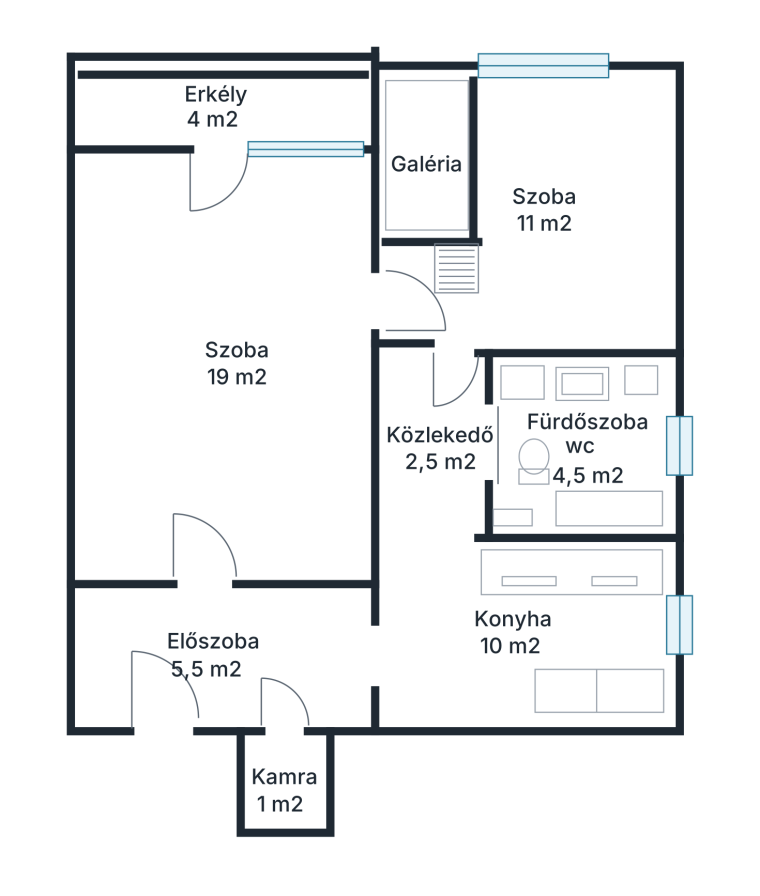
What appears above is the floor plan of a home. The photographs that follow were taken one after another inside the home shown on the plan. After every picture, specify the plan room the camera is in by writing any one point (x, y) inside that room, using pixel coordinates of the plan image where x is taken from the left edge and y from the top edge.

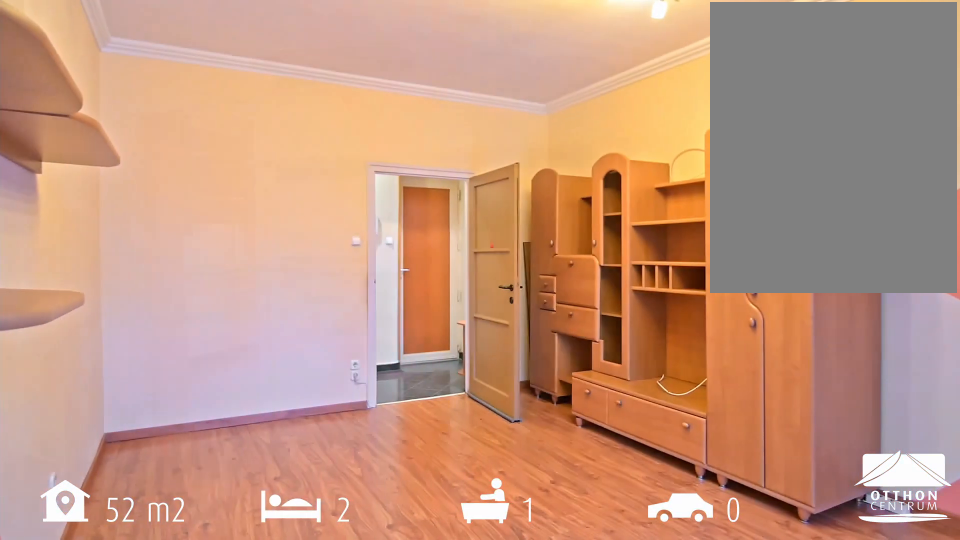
(237, 358)
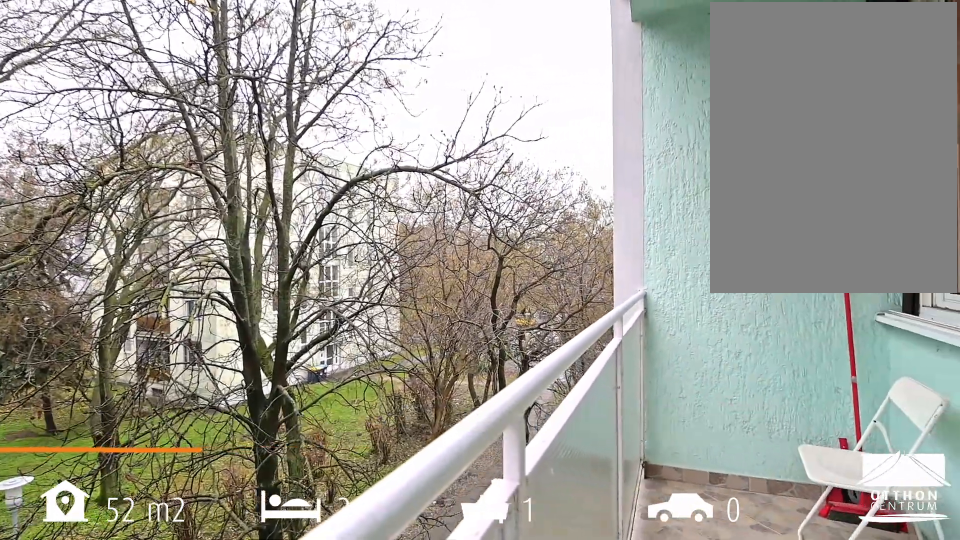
(220, 102)
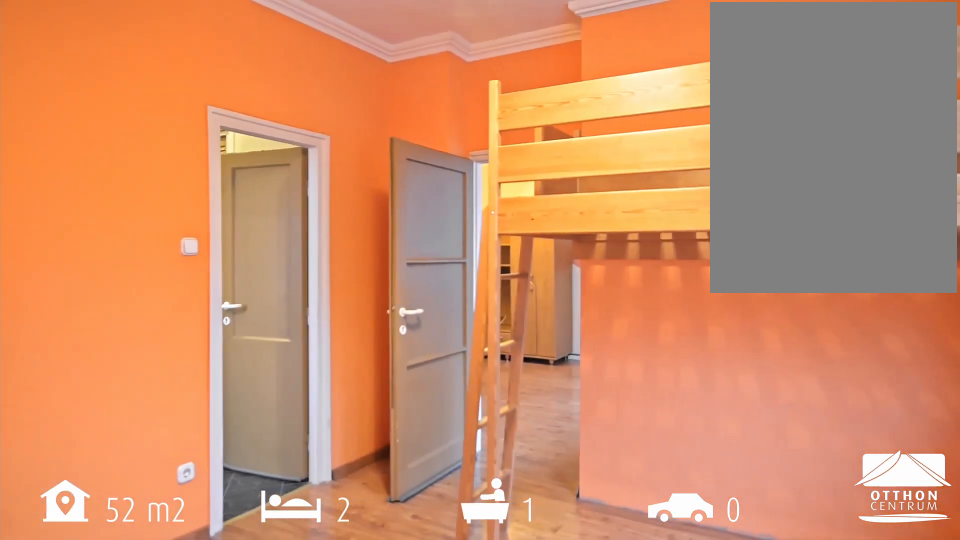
(545, 206)
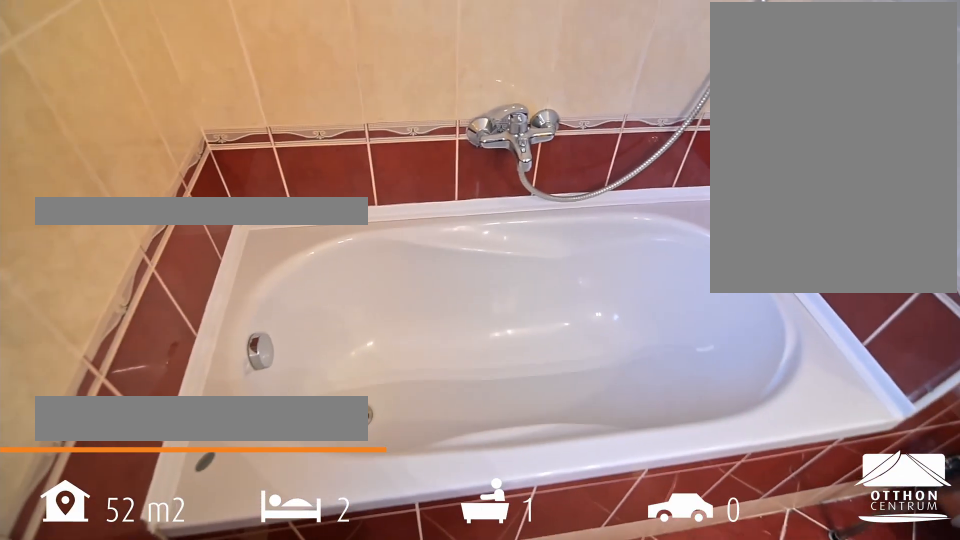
(589, 442)
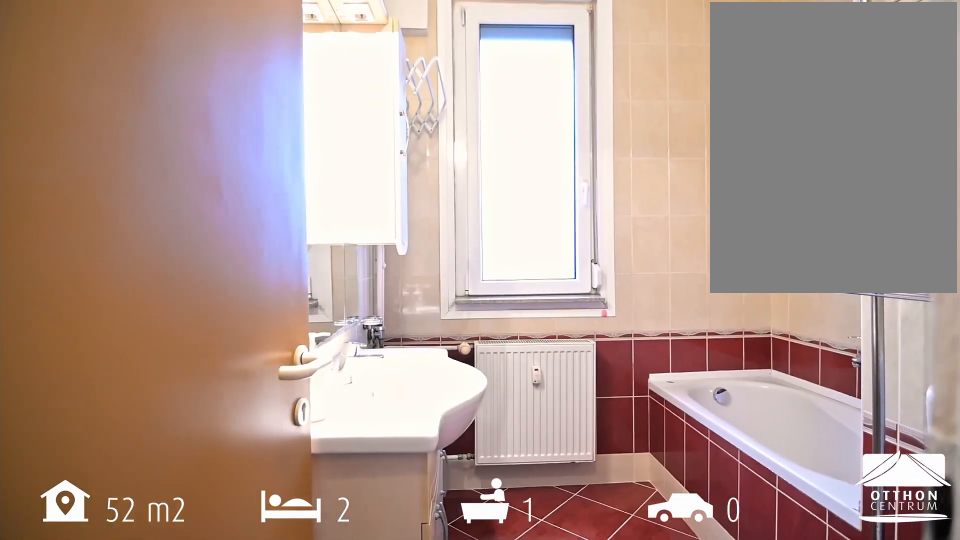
(589, 443)
